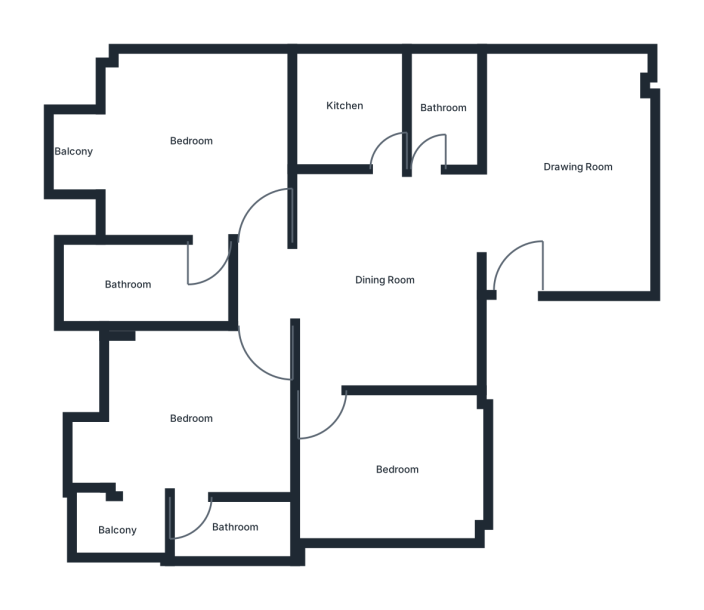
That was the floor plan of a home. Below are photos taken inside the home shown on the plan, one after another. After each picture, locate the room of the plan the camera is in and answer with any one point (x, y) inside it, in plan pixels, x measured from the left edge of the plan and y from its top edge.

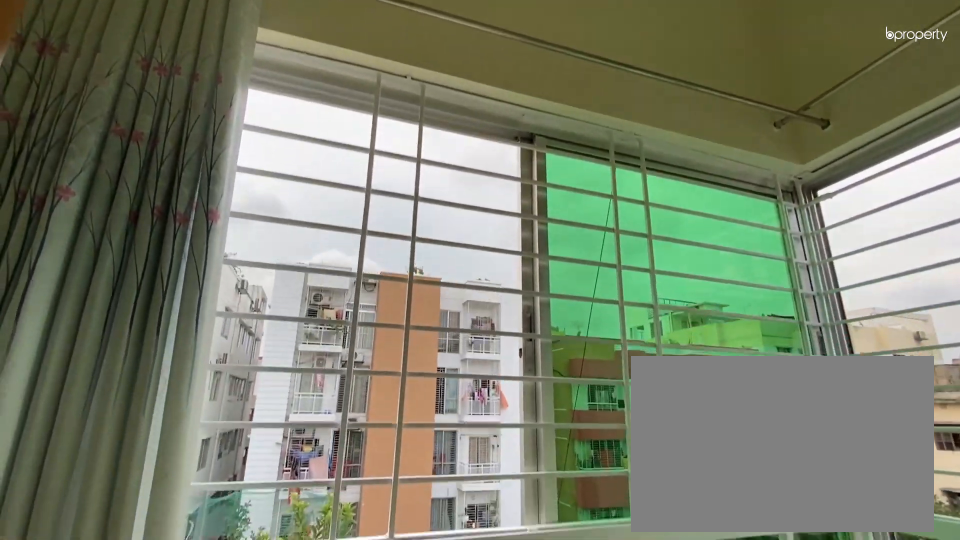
(118, 530)
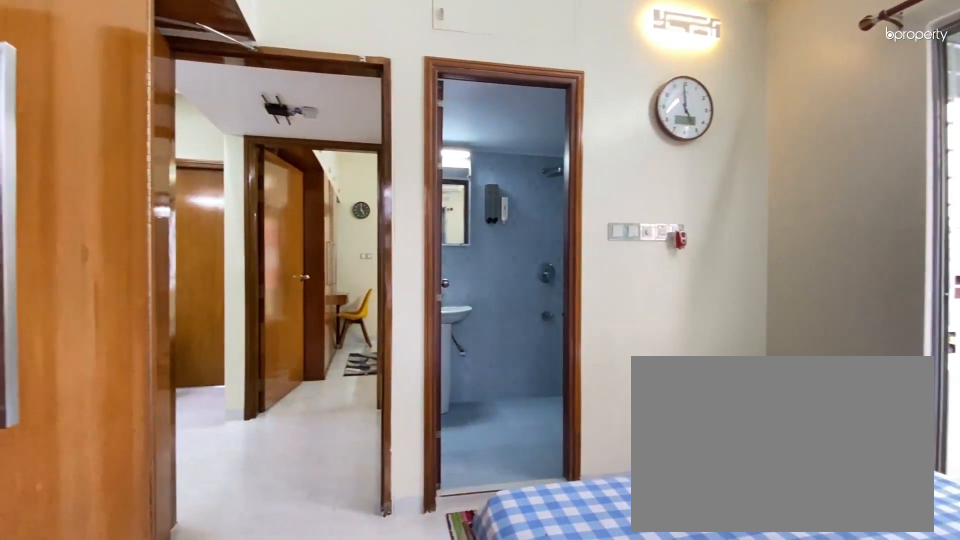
(173, 153)
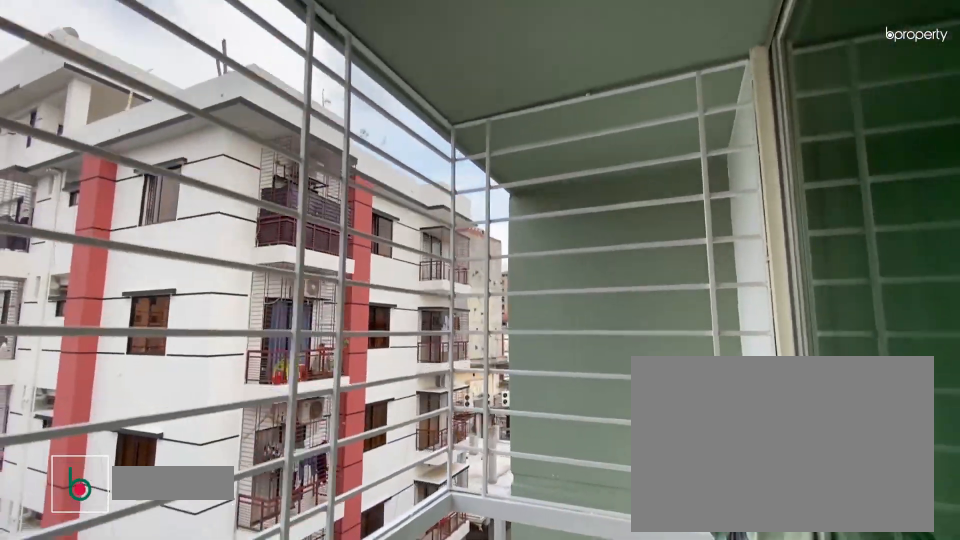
(69, 141)
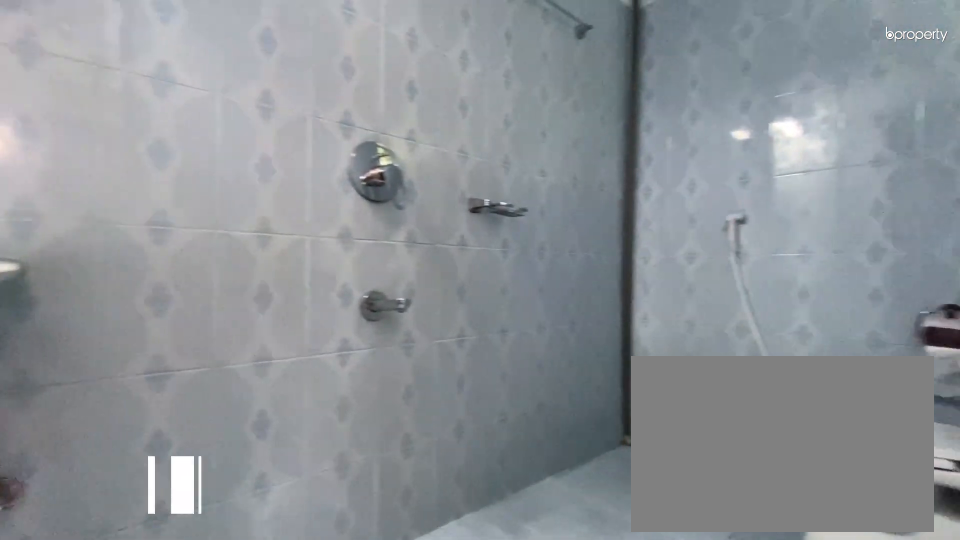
(140, 280)
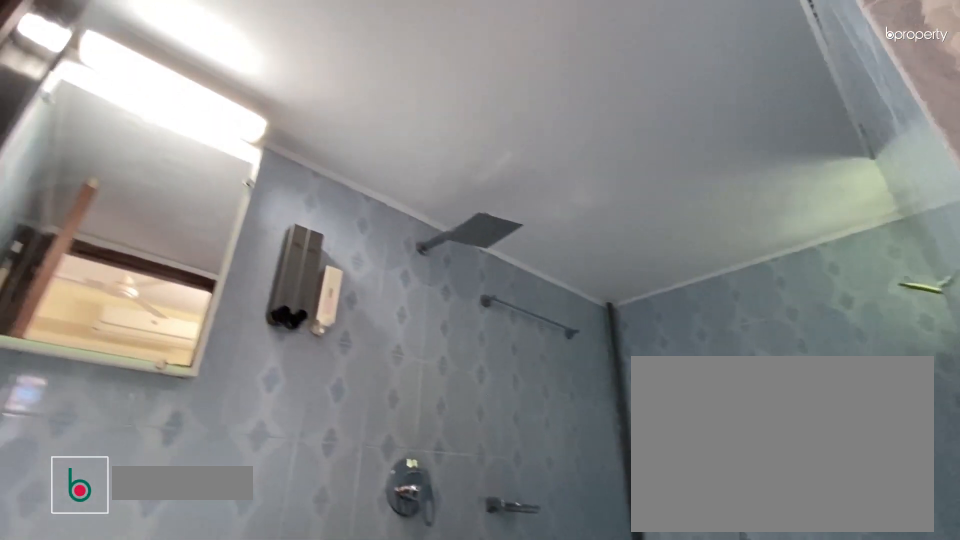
(140, 280)
